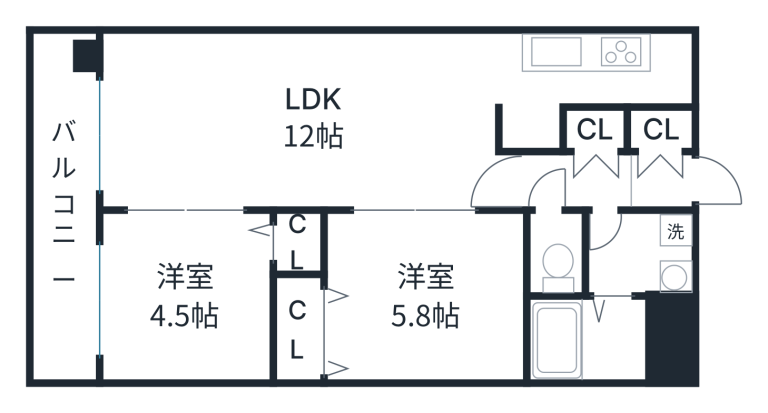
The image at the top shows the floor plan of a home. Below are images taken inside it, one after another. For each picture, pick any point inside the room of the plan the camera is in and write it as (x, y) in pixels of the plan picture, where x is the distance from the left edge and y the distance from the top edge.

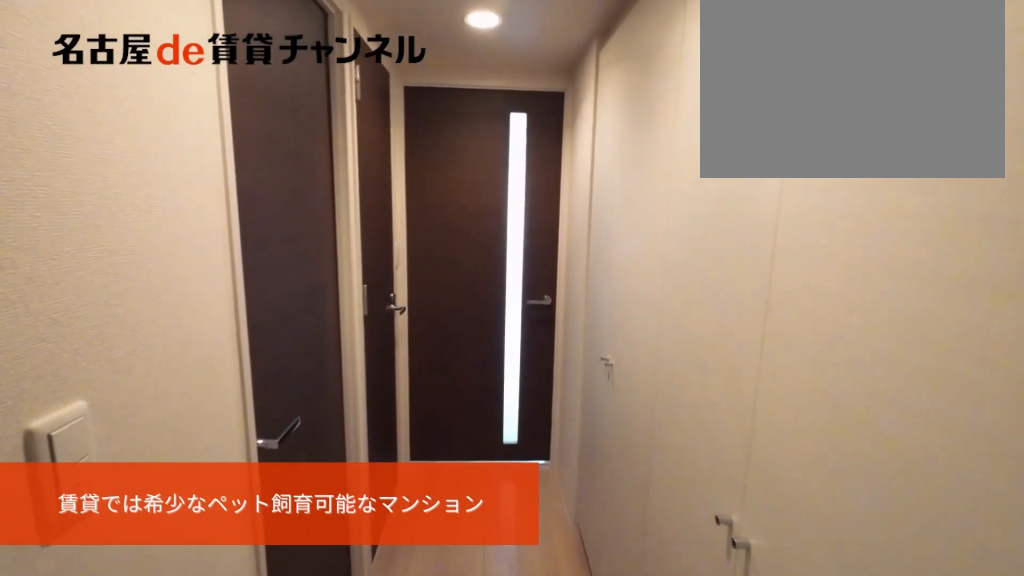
(628, 158)
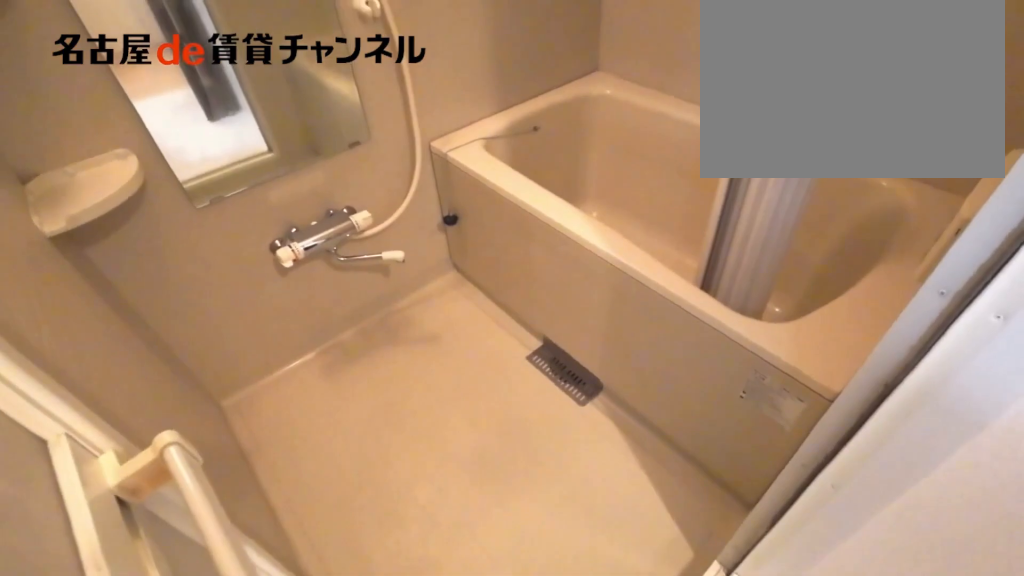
(584, 337)
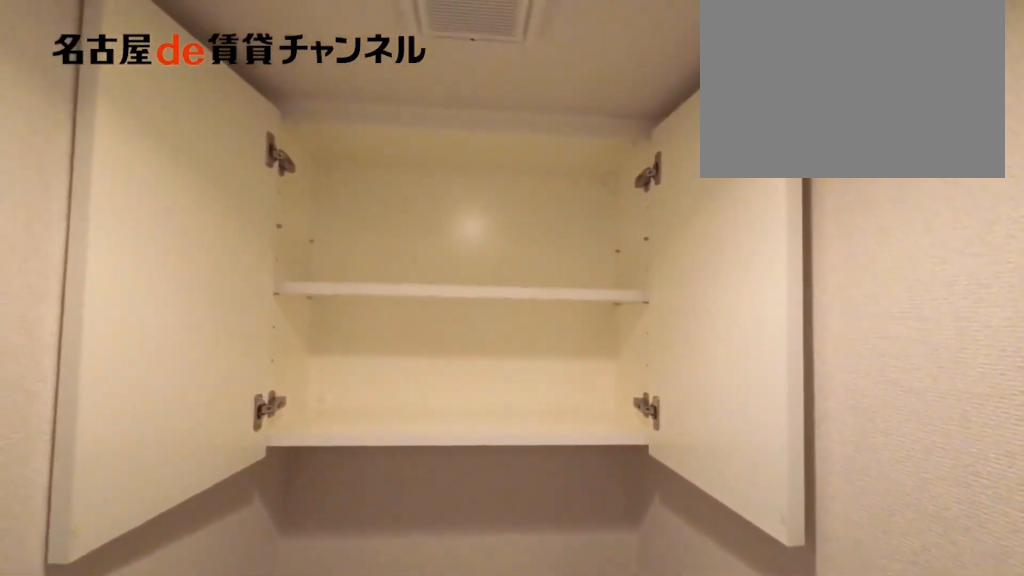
(555, 253)
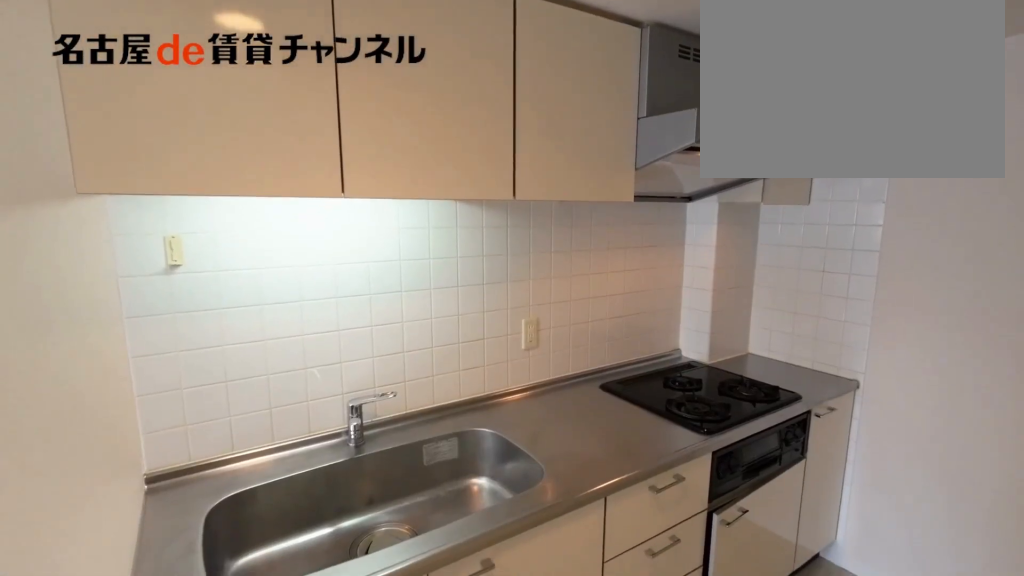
(596, 69)
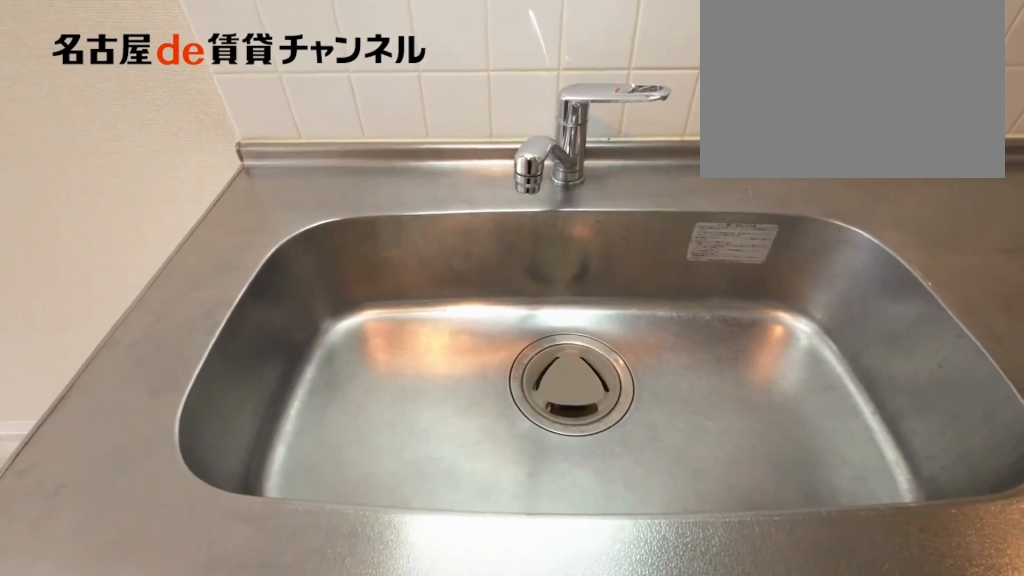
(596, 69)
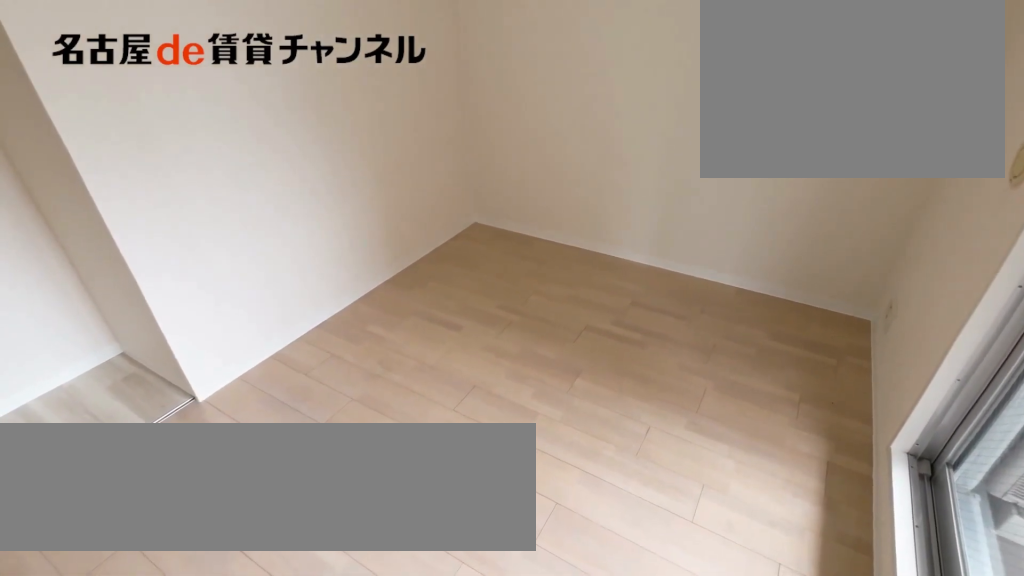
(197, 286)
